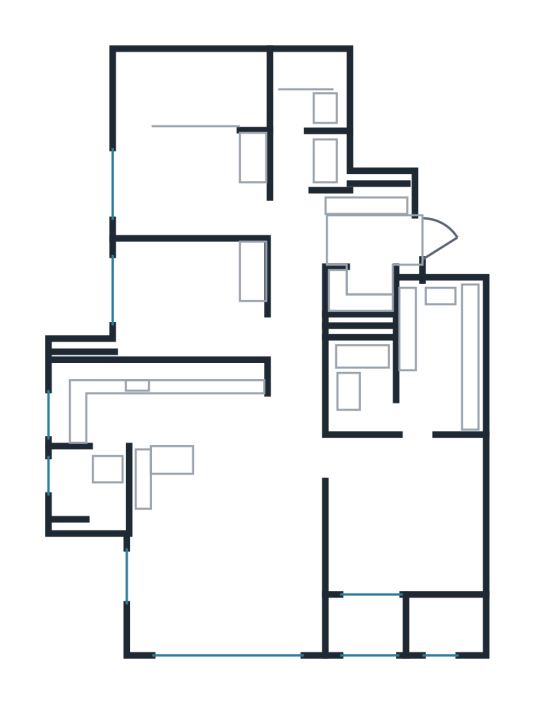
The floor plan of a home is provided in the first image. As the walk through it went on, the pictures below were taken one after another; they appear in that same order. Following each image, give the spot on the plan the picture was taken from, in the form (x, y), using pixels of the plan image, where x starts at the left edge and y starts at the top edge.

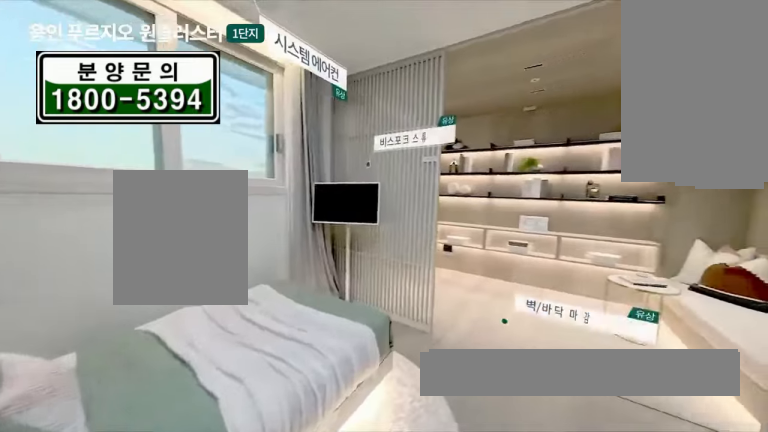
(195, 155)
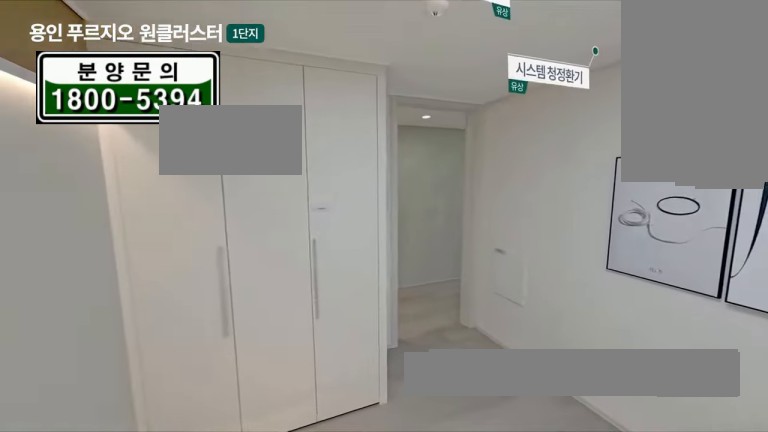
(195, 313)
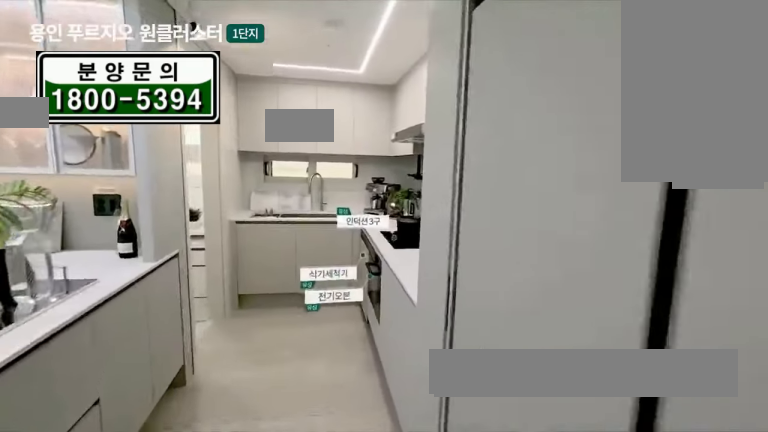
(167, 424)
